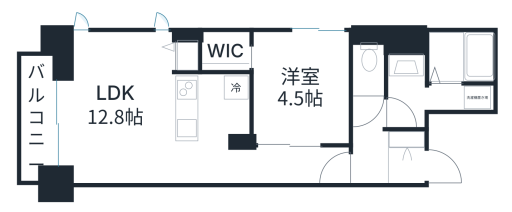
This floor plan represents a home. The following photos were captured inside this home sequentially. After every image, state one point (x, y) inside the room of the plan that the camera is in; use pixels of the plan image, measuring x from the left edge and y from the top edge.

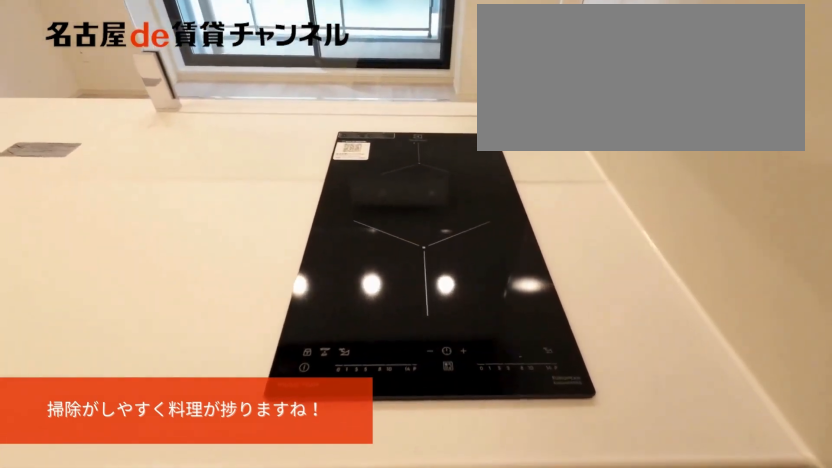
(213, 109)
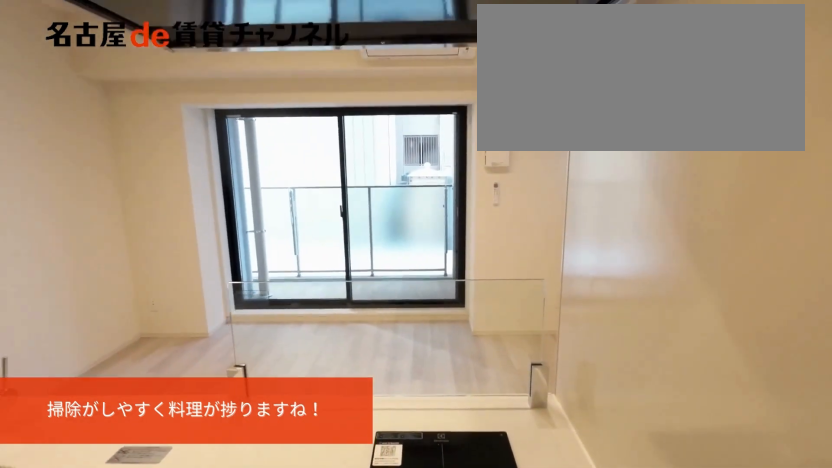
(213, 109)
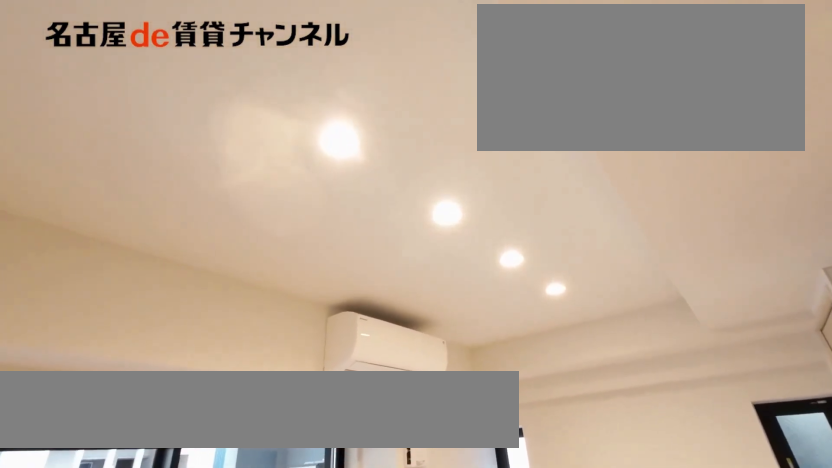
(115, 107)
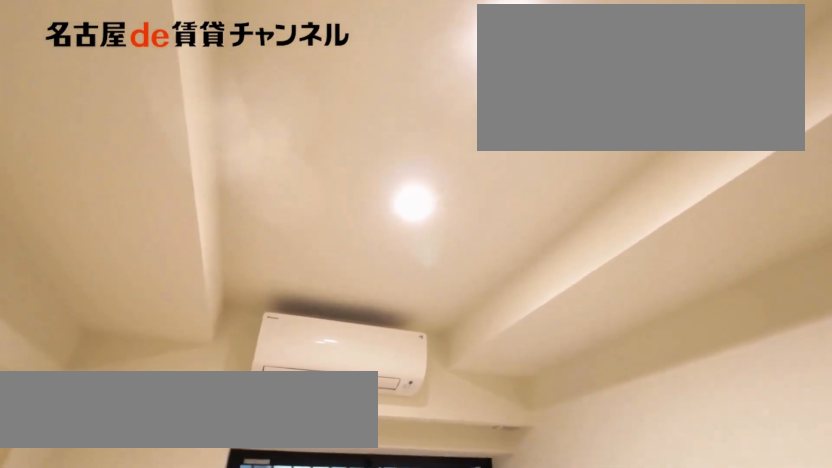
(301, 88)
